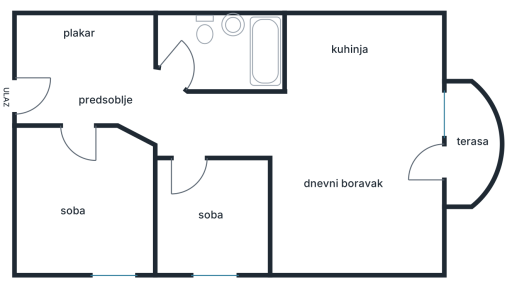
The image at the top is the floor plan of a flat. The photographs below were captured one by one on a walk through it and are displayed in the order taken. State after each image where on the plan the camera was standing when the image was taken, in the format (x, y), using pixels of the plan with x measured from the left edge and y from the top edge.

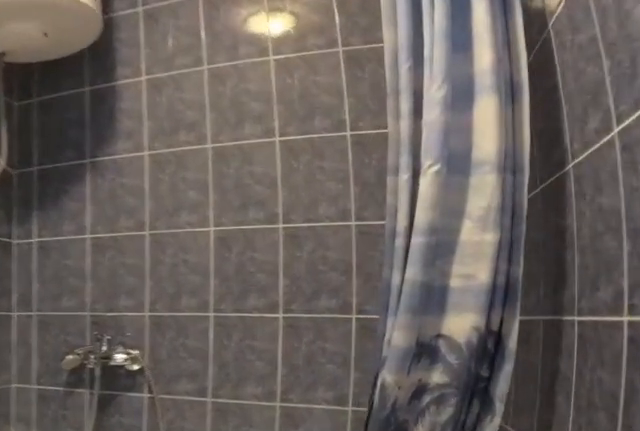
(180, 67)
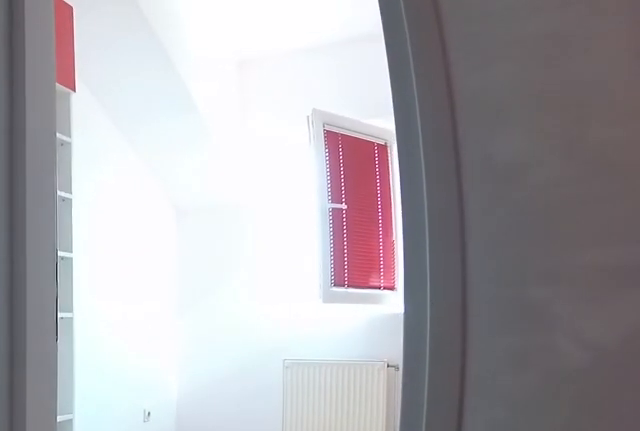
(173, 103)
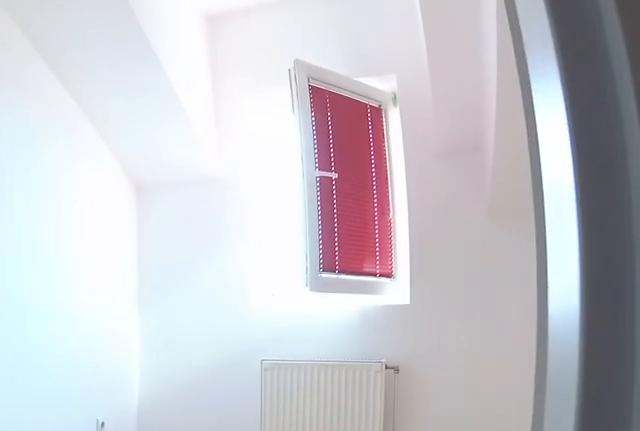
(180, 119)
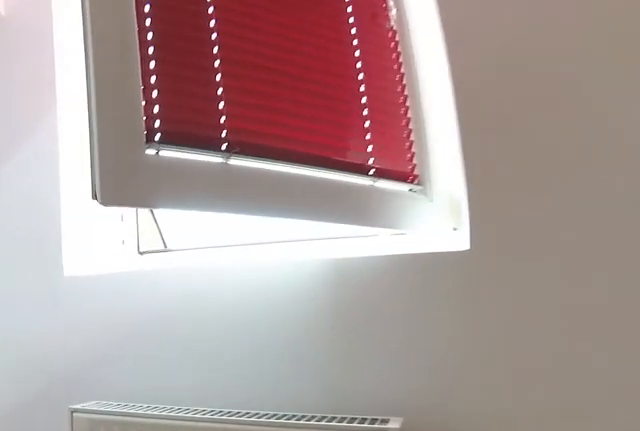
(186, 225)
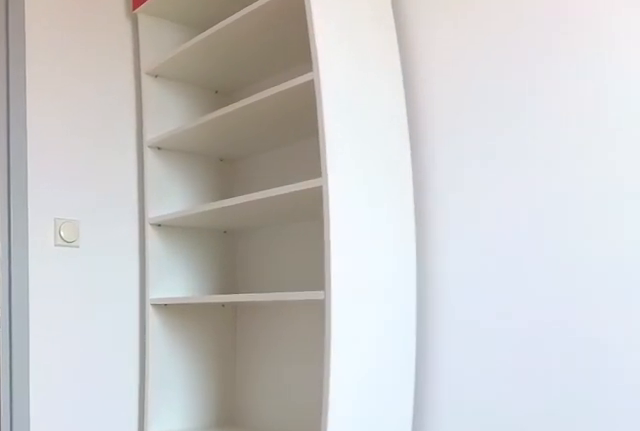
(184, 218)
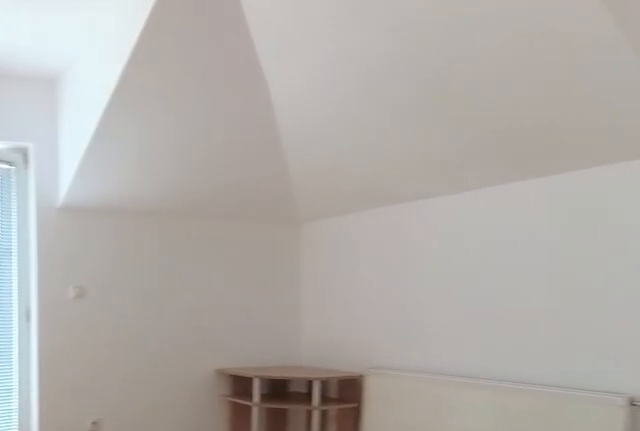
(269, 143)
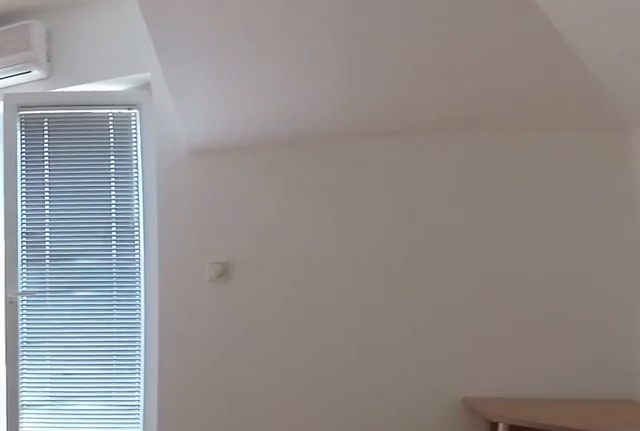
(327, 199)
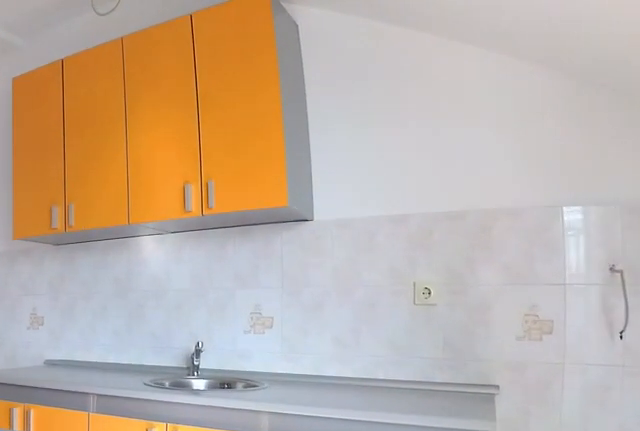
(416, 117)
